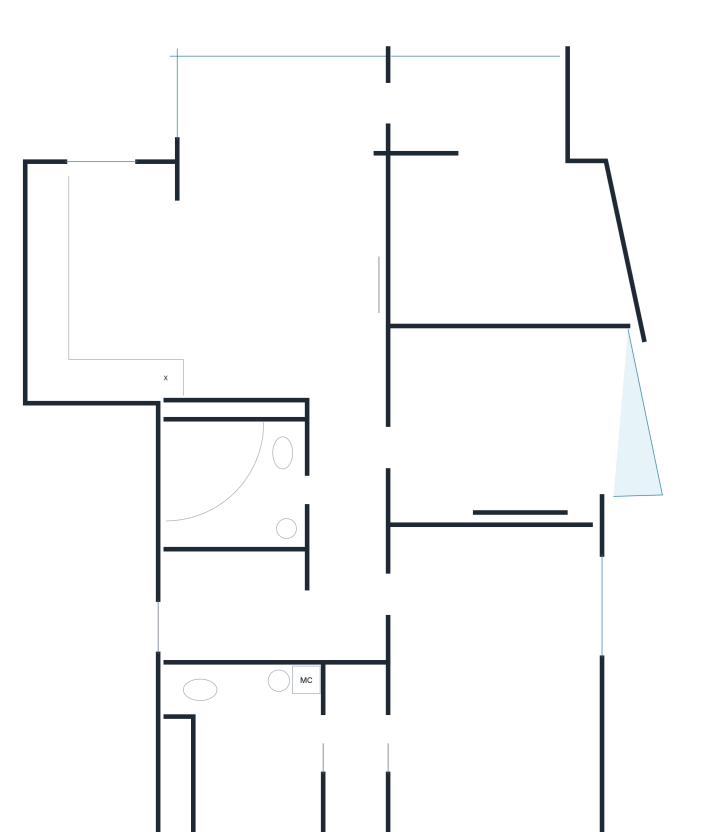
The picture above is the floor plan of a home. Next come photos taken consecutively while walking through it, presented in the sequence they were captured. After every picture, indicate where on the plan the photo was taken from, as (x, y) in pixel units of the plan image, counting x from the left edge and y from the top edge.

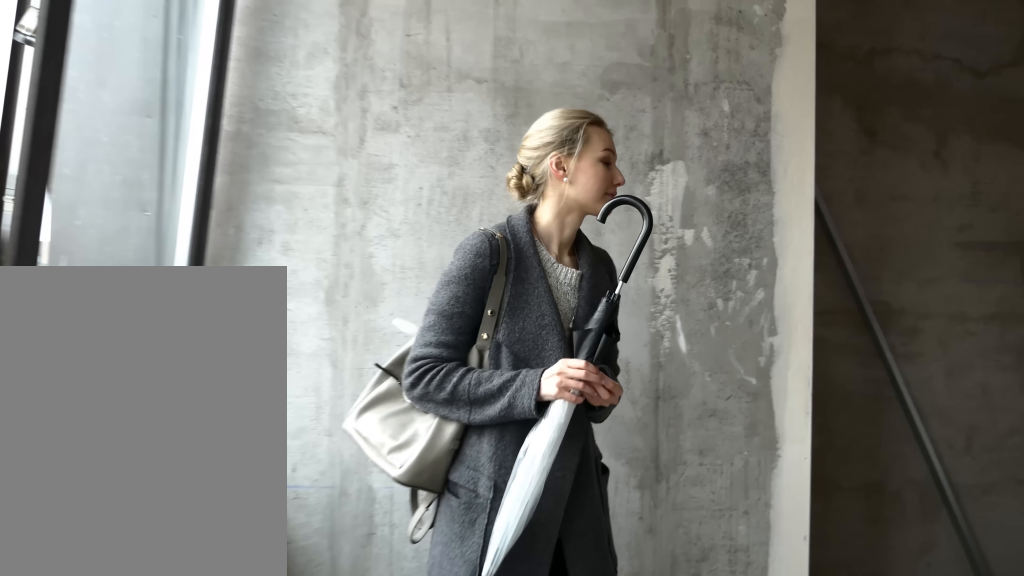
(409, 97)
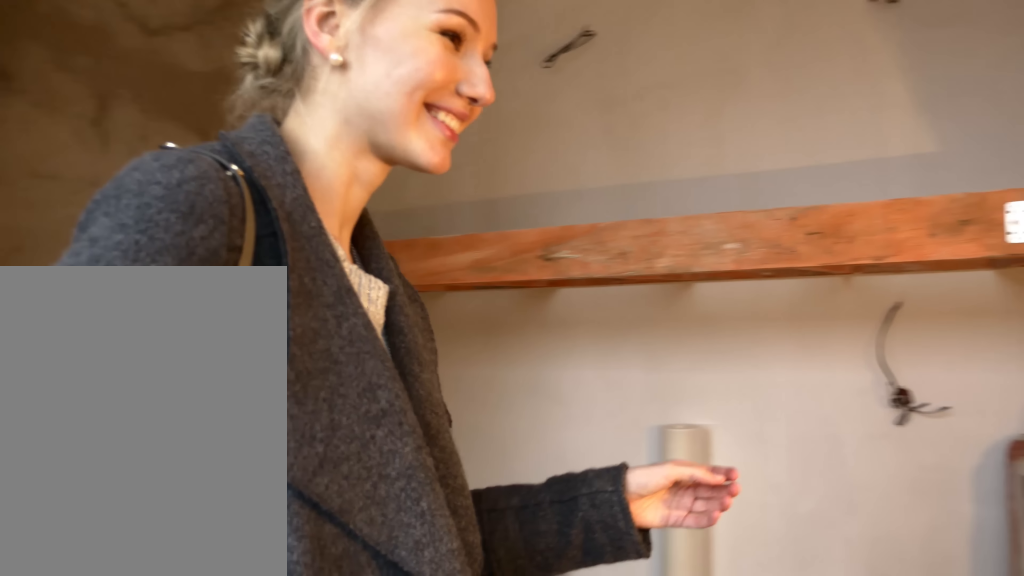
(483, 124)
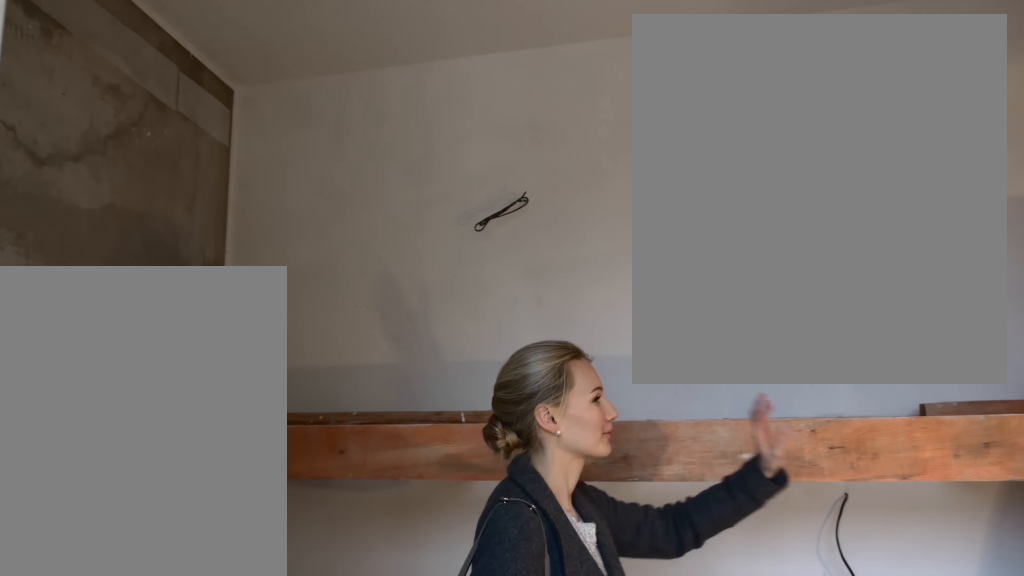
(501, 103)
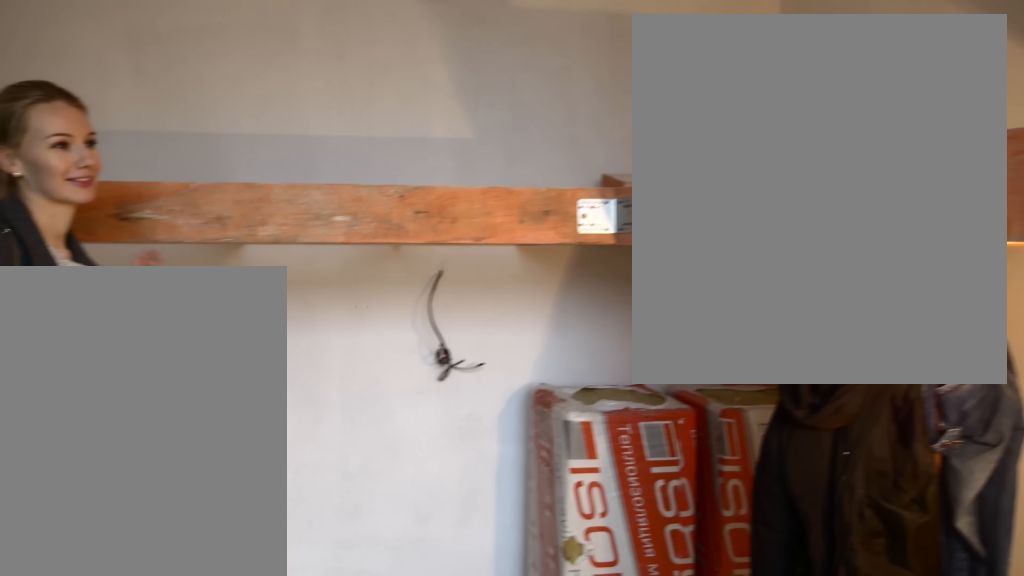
(522, 103)
